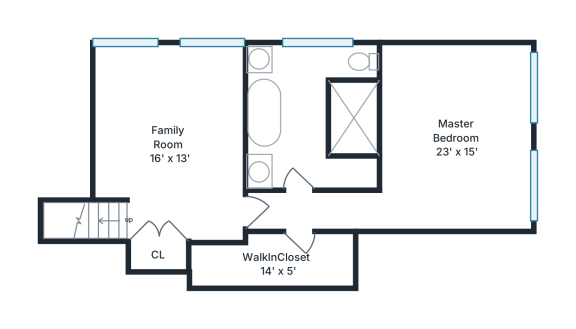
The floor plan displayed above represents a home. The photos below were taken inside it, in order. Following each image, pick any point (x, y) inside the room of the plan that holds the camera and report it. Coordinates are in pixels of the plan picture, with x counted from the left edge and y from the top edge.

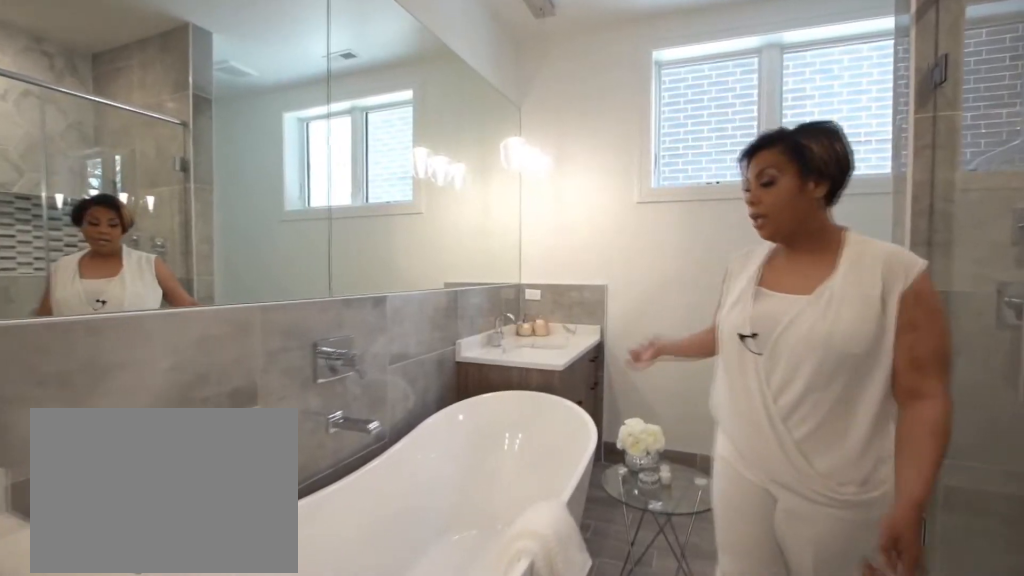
(313, 118)
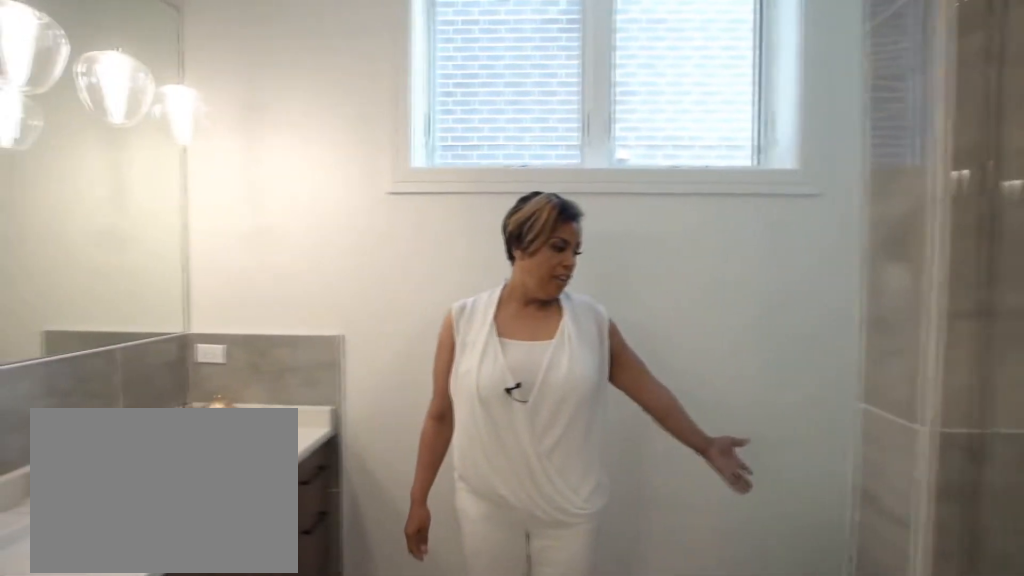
(313, 118)
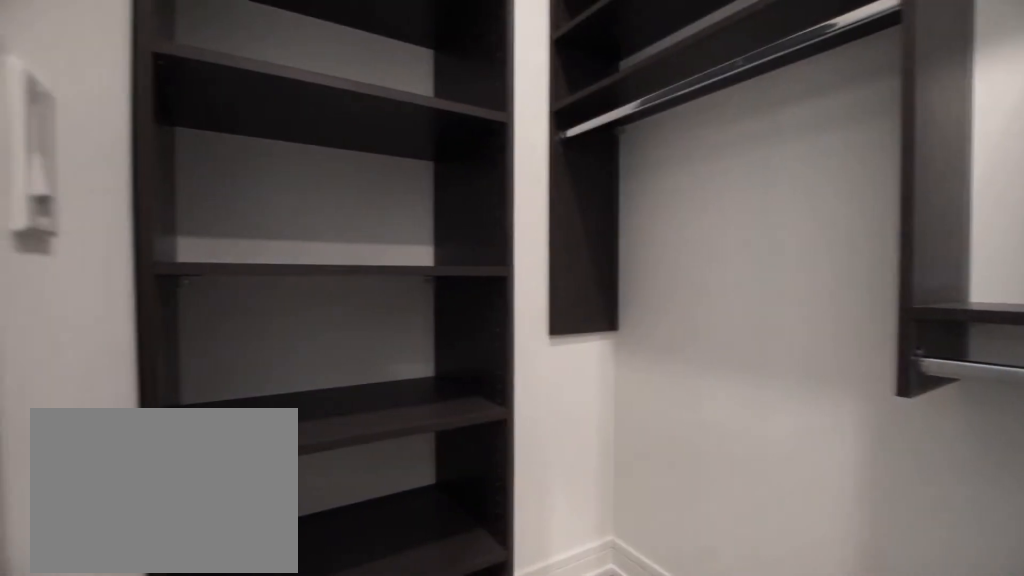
(275, 261)
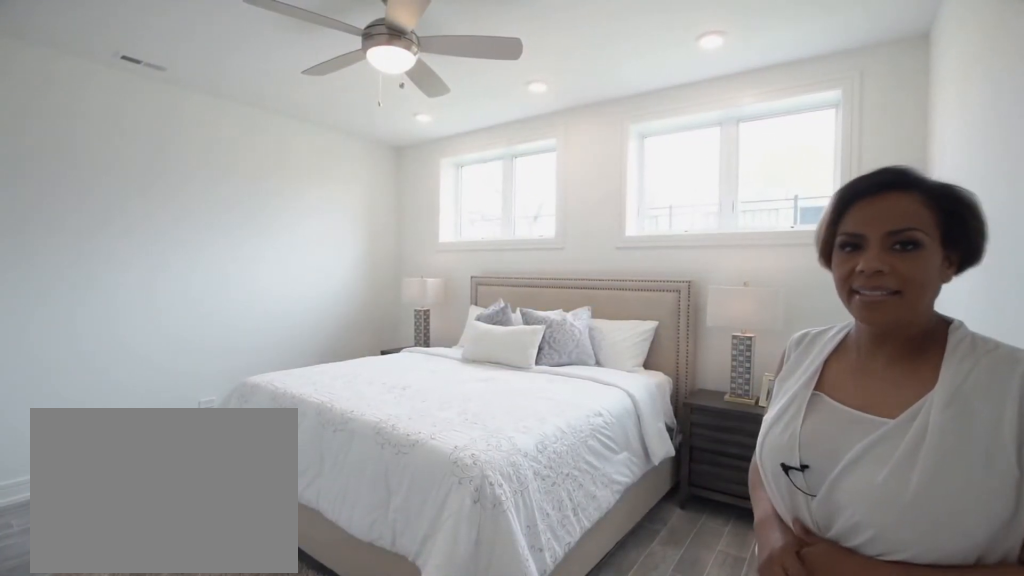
(455, 134)
